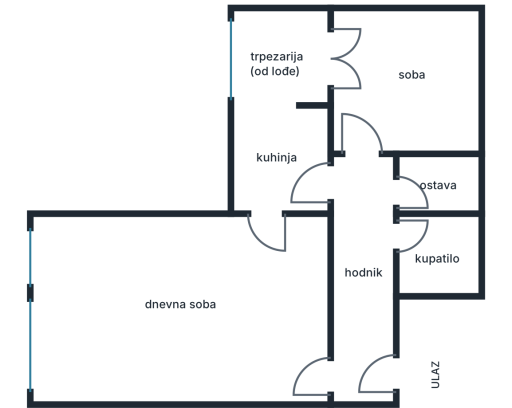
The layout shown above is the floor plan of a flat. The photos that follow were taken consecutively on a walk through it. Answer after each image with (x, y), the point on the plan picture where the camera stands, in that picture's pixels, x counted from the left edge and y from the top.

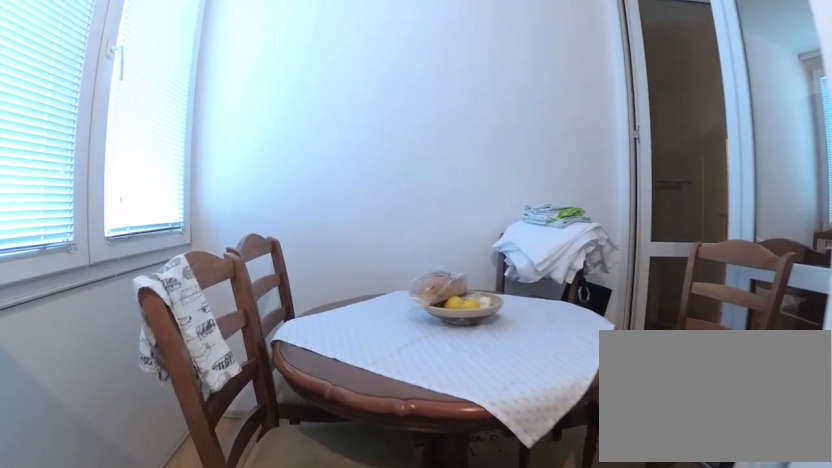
(272, 141)
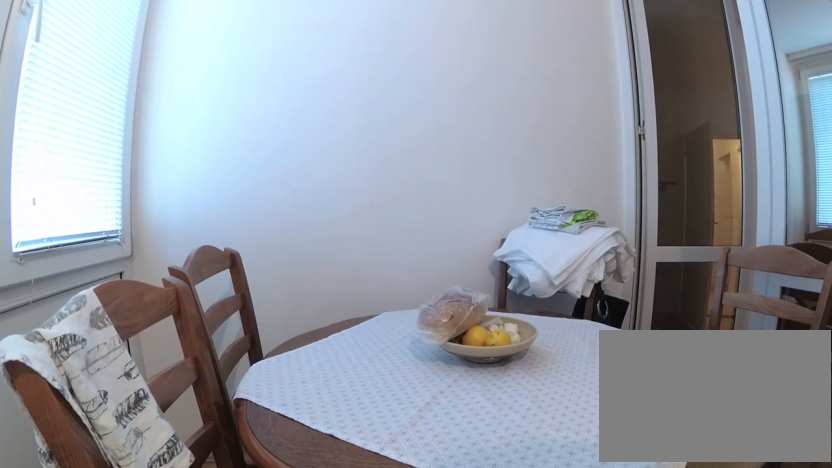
(272, 113)
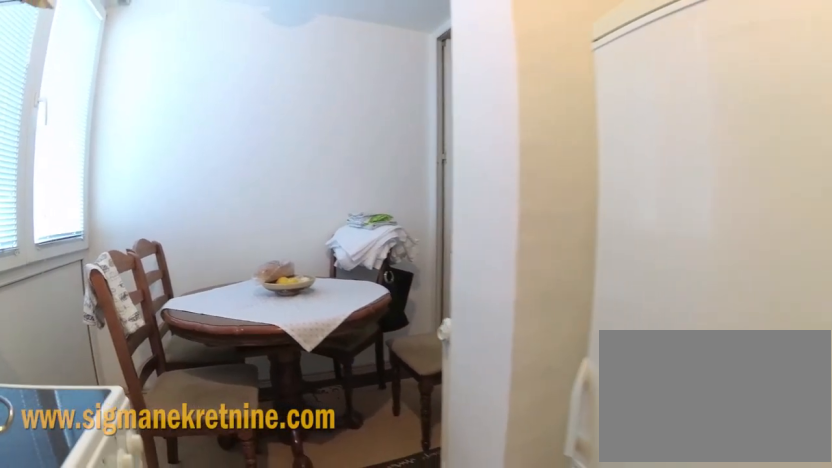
(271, 182)
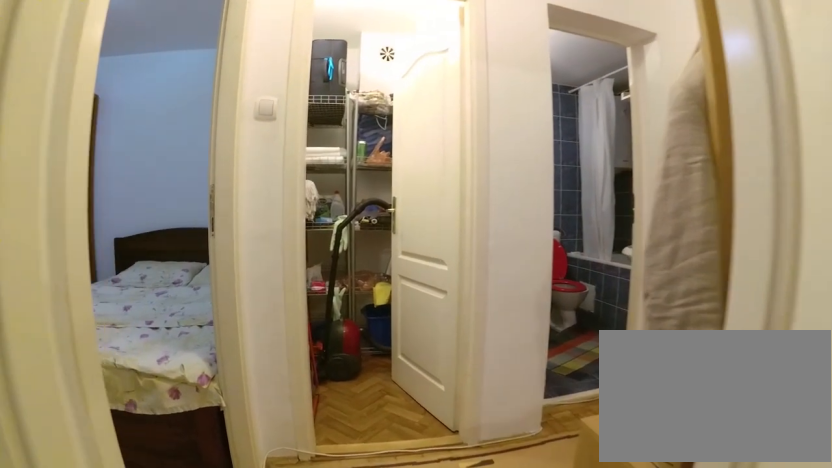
(297, 185)
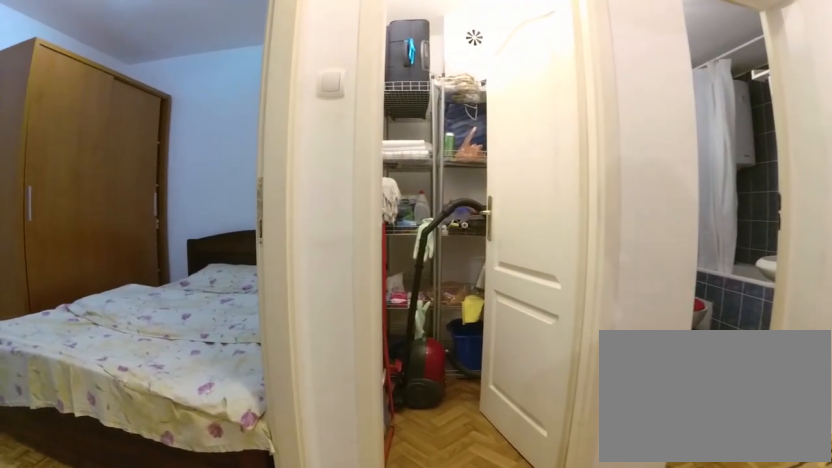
(315, 186)
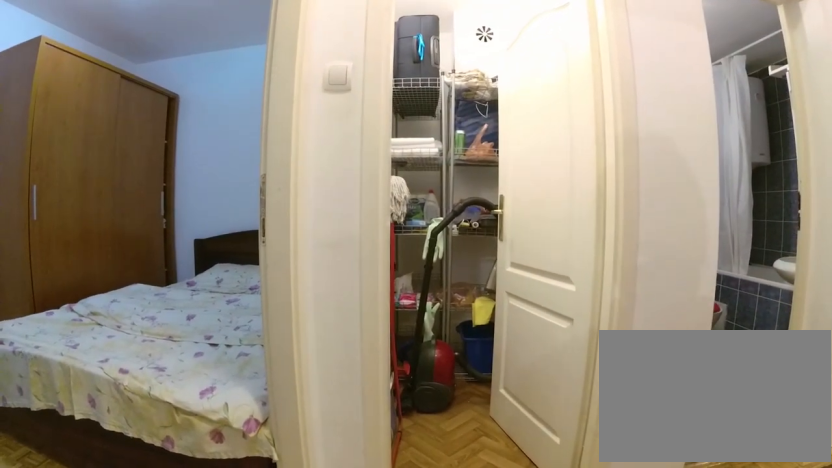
(321, 187)
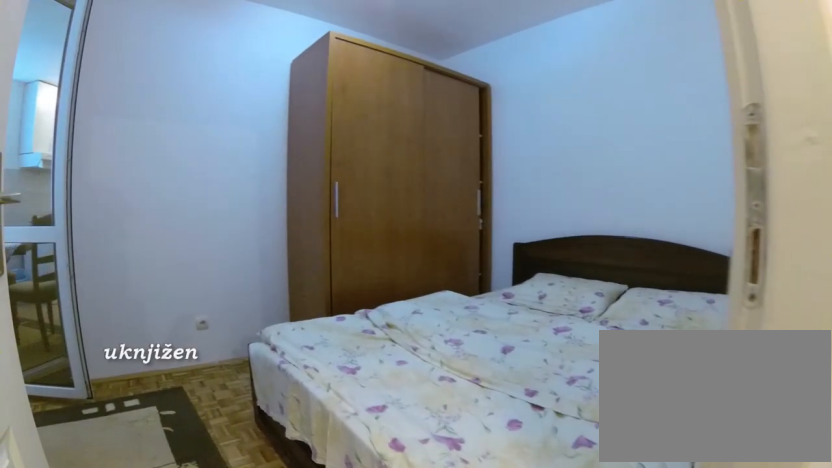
(345, 180)
